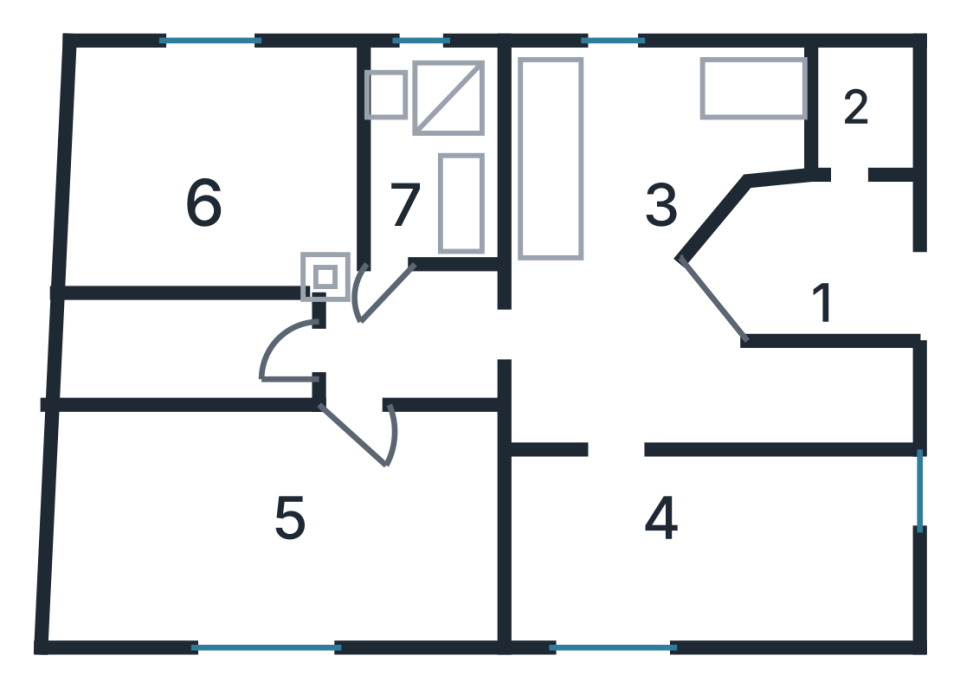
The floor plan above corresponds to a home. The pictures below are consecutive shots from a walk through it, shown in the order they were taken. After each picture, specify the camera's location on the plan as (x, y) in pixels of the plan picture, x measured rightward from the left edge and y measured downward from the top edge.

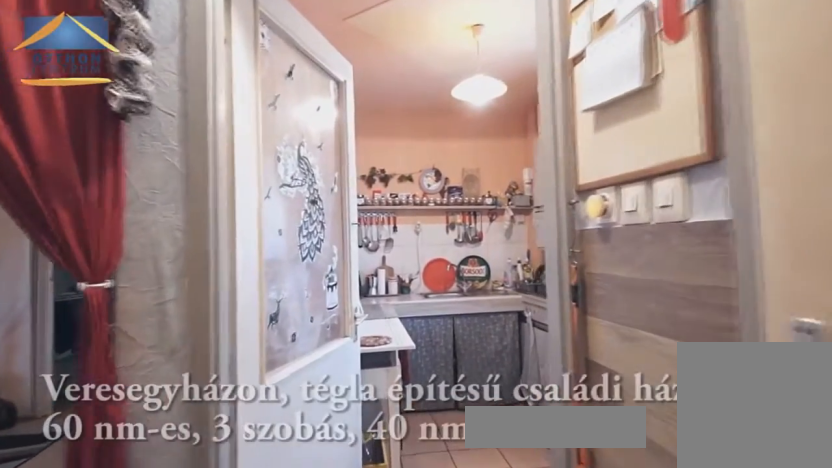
(840, 248)
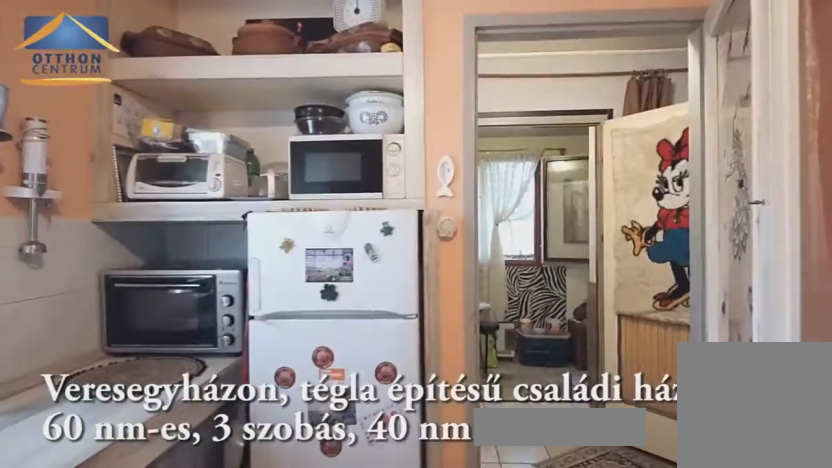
(662, 170)
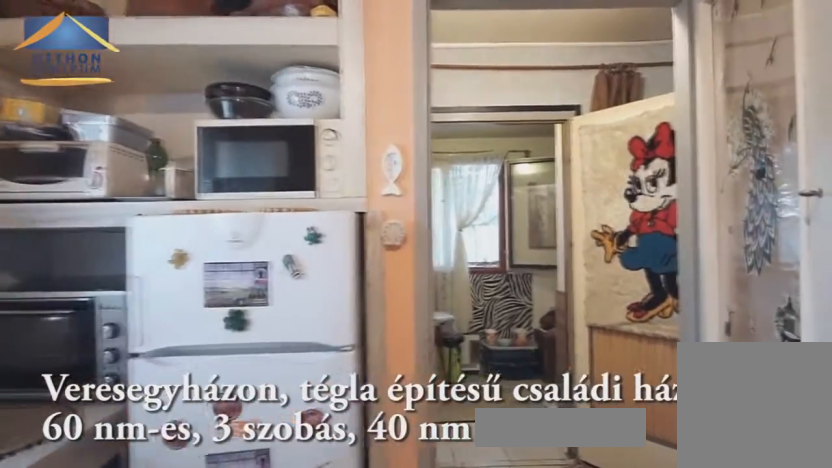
(670, 184)
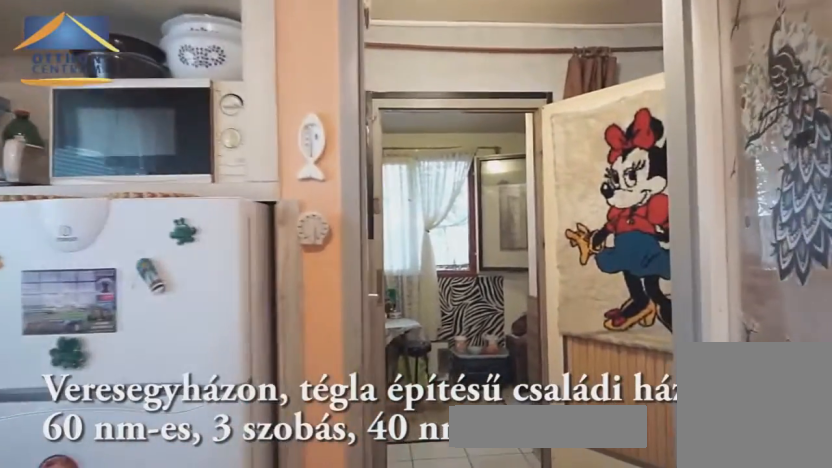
(699, 191)
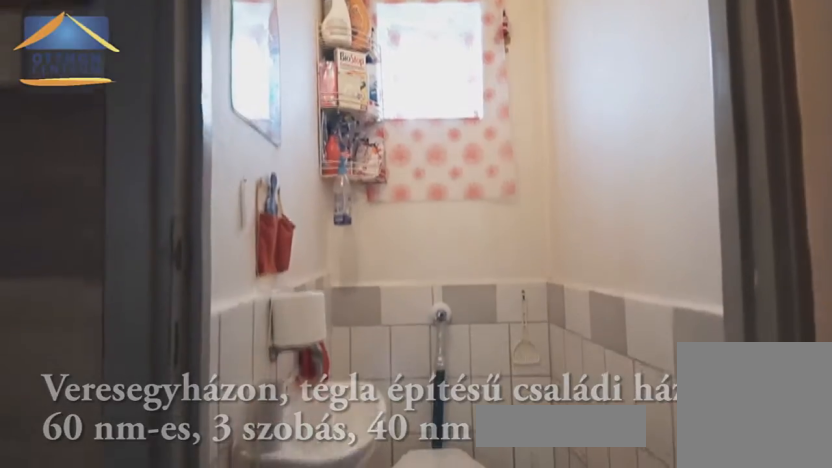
(845, 237)
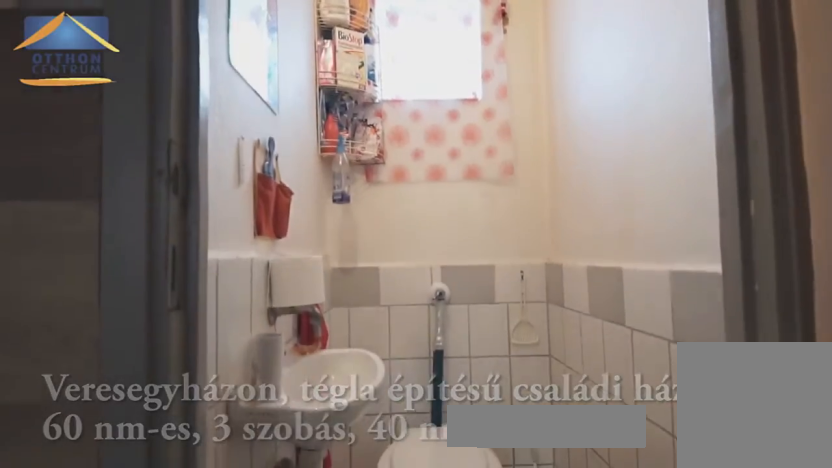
(845, 237)
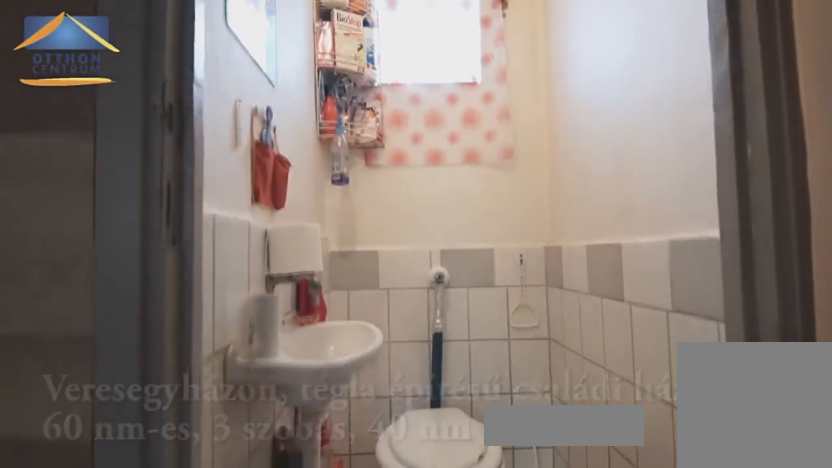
(845, 237)
